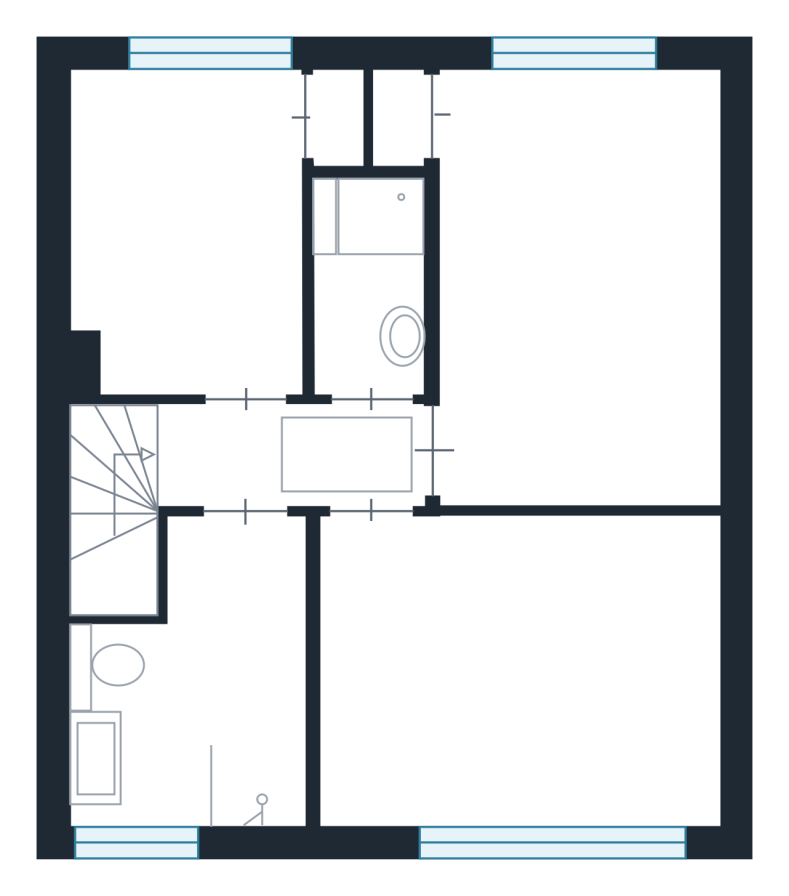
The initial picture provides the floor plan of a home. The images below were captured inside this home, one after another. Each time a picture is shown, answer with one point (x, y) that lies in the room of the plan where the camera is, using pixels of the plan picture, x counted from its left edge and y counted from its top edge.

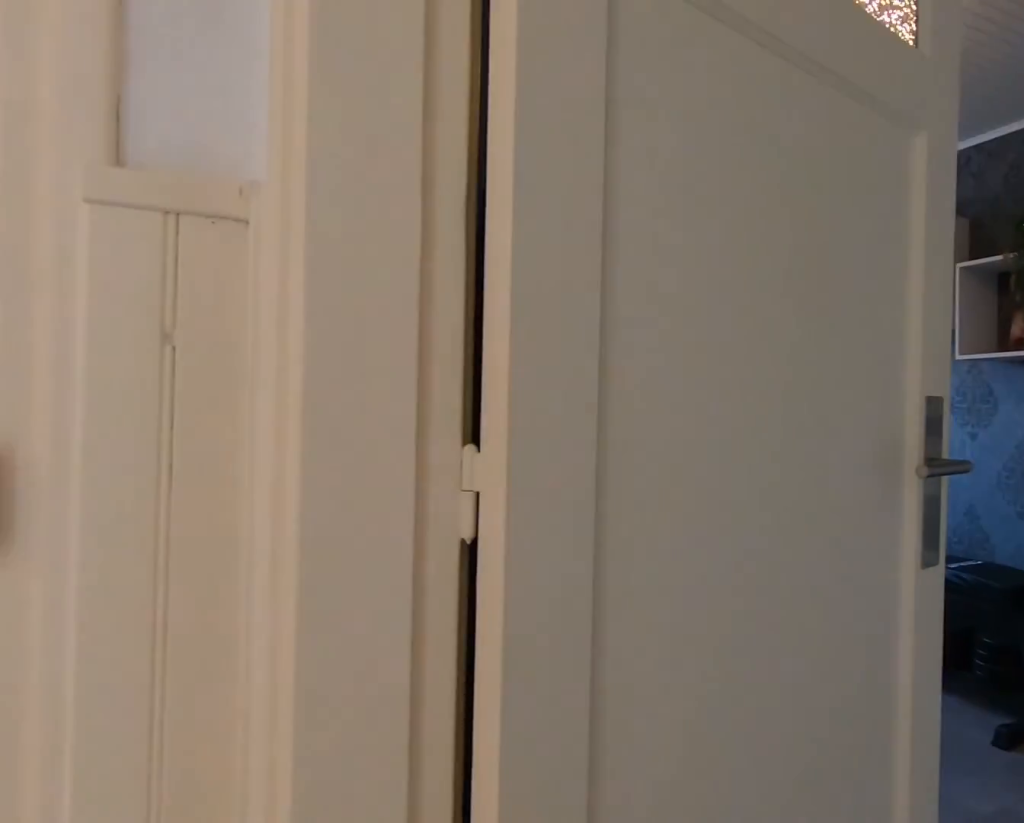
(292, 454)
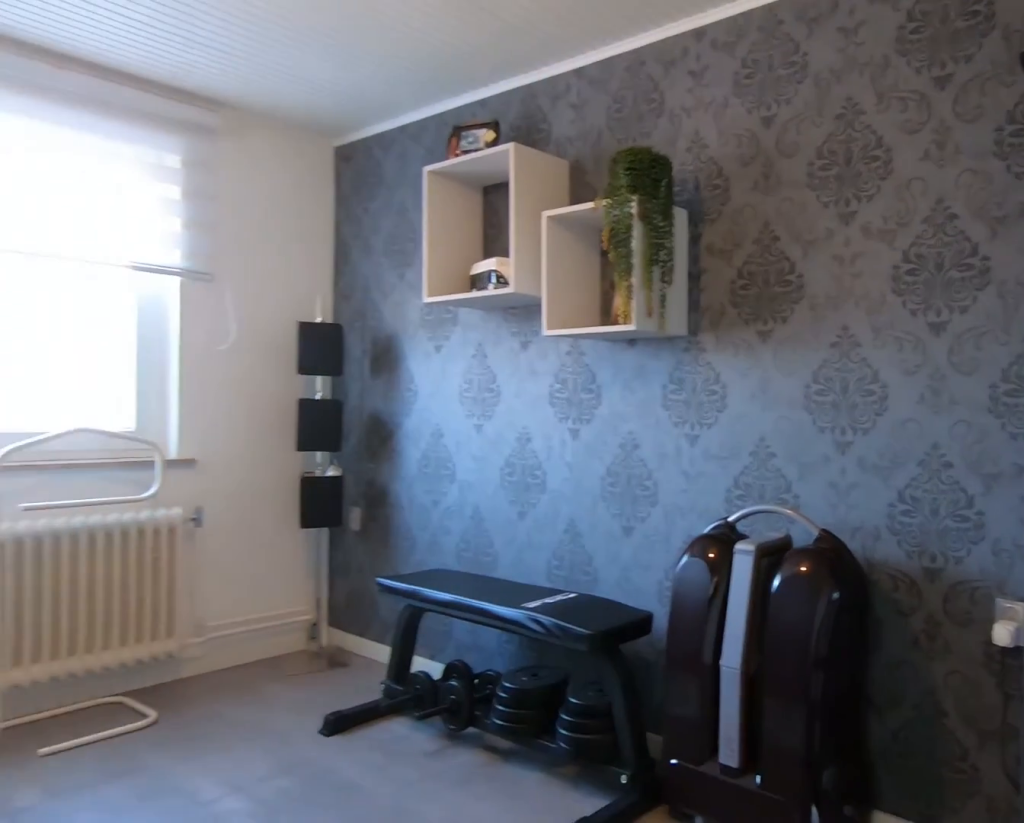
(577, 287)
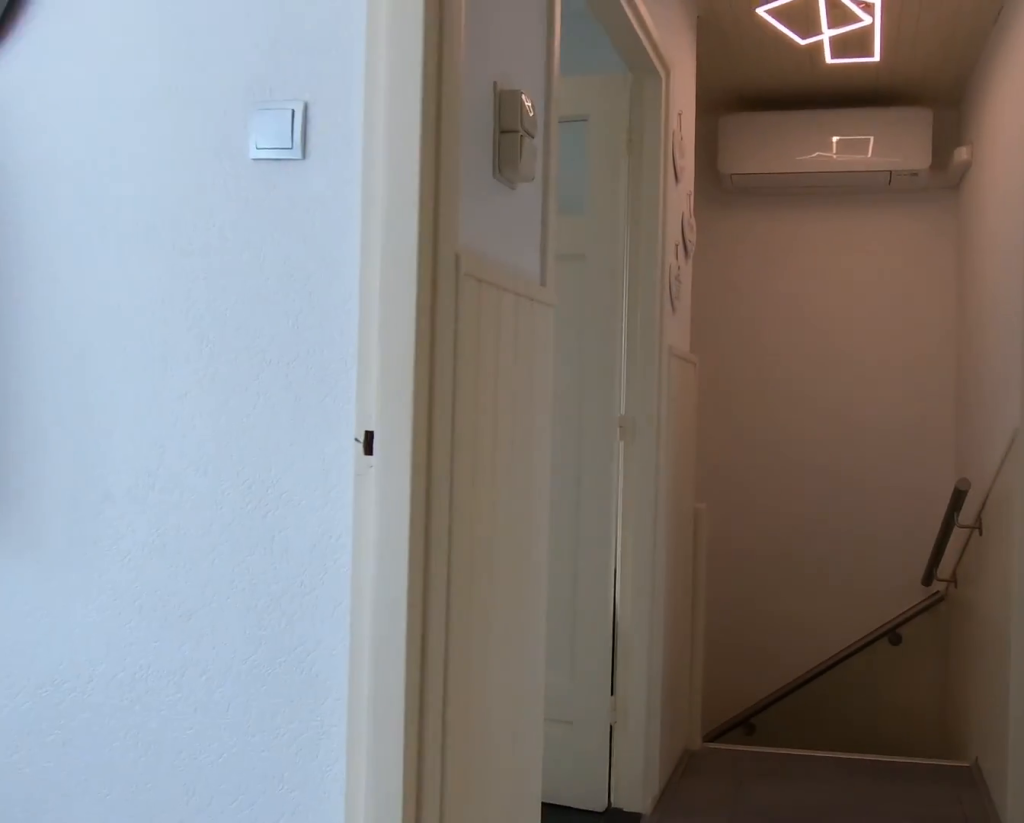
(291, 454)
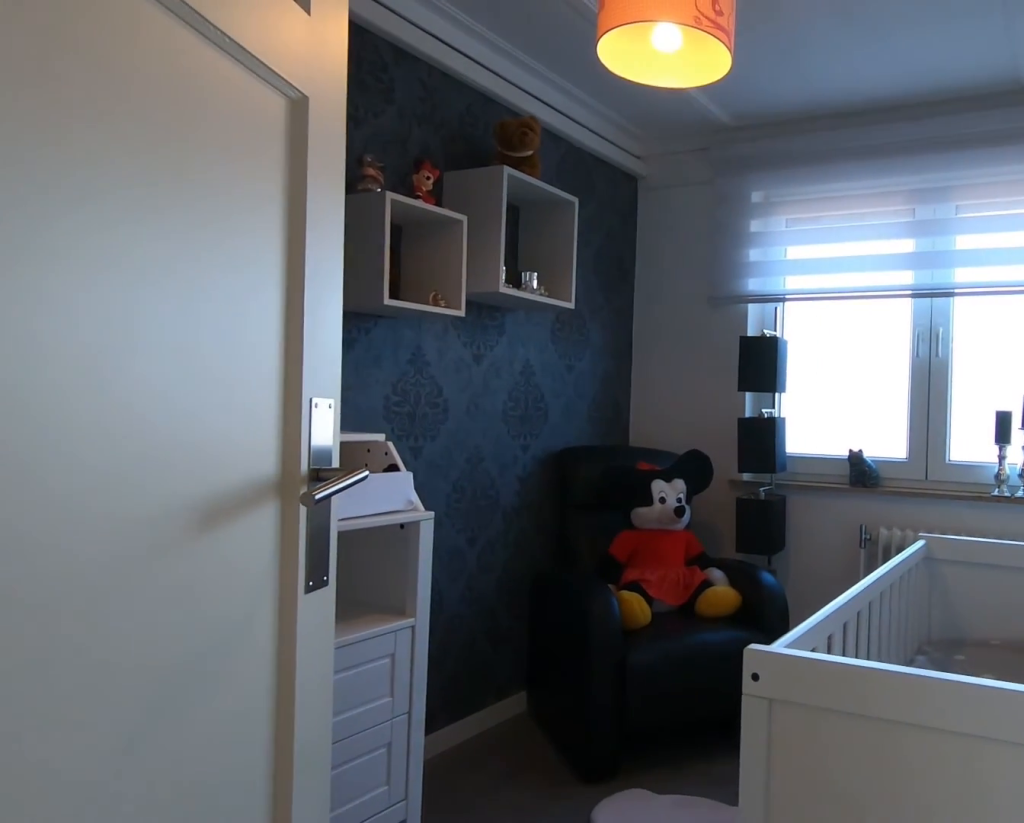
(188, 229)
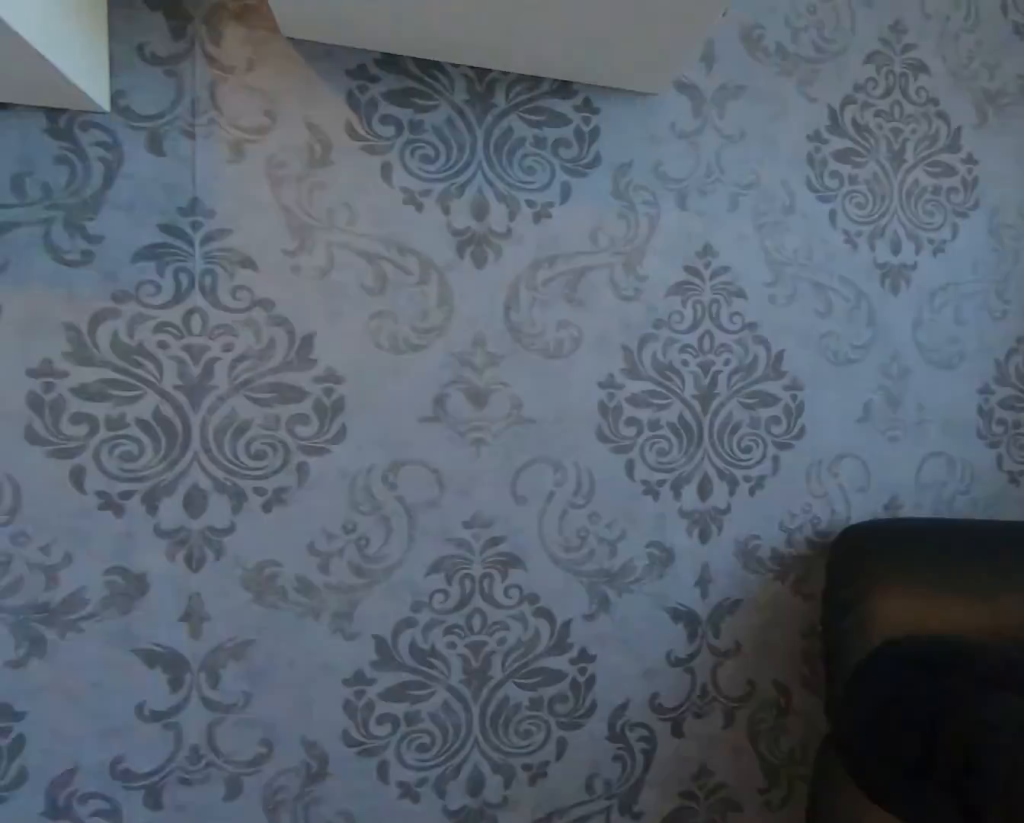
(188, 229)
